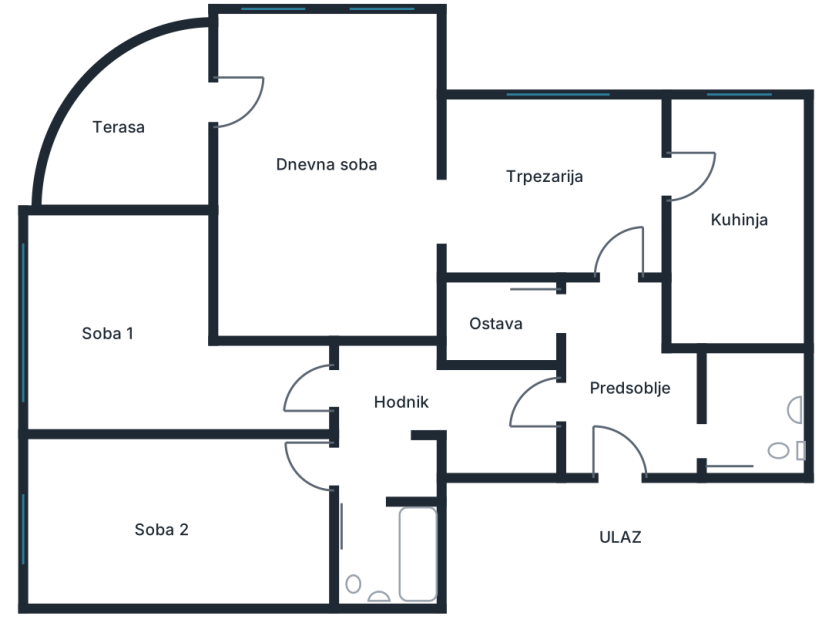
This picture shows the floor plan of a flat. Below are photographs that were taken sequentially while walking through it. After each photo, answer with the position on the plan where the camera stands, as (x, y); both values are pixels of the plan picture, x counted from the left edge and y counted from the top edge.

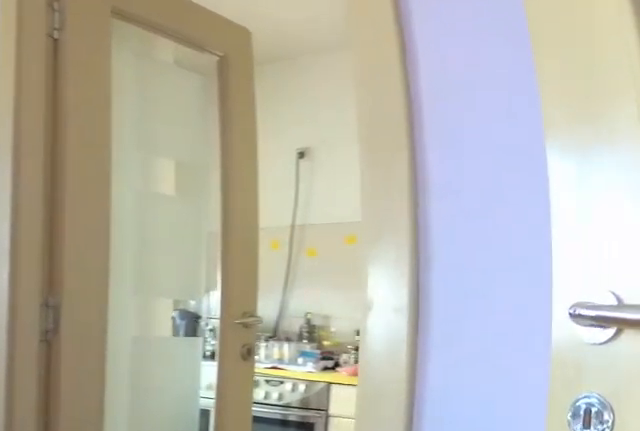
(619, 264)
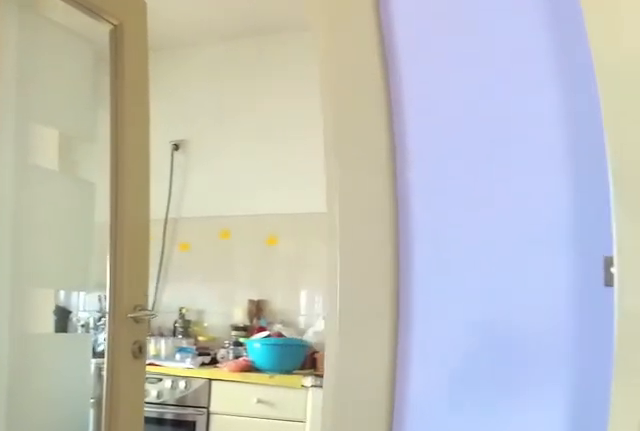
(618, 249)
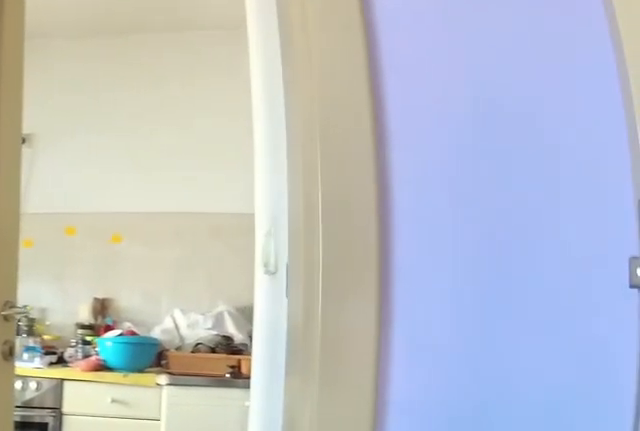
(618, 233)
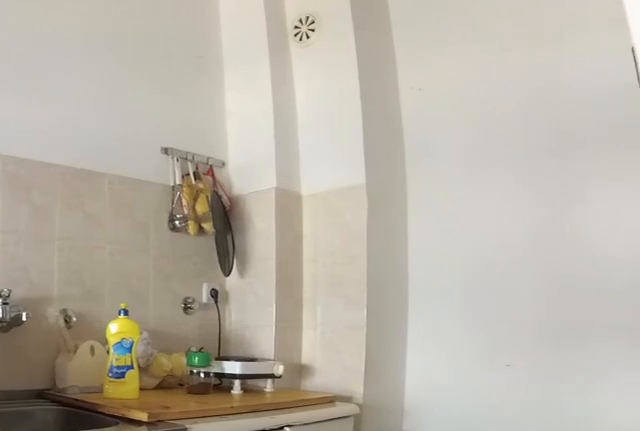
(707, 203)
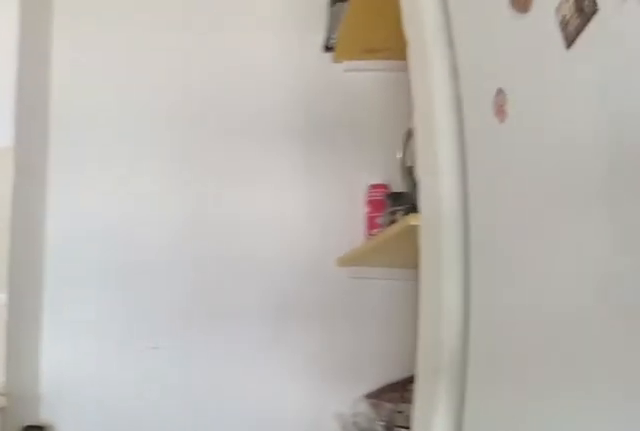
(726, 200)
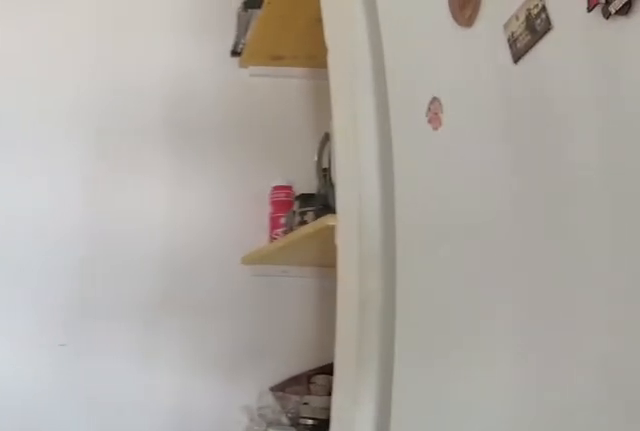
(731, 199)
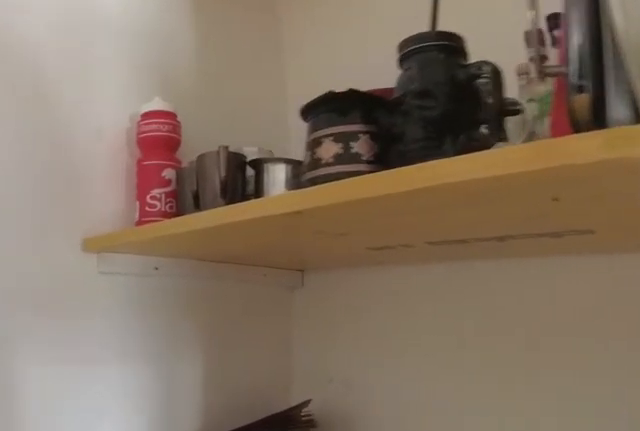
(732, 264)
